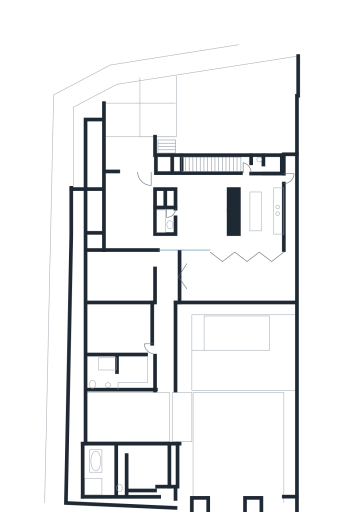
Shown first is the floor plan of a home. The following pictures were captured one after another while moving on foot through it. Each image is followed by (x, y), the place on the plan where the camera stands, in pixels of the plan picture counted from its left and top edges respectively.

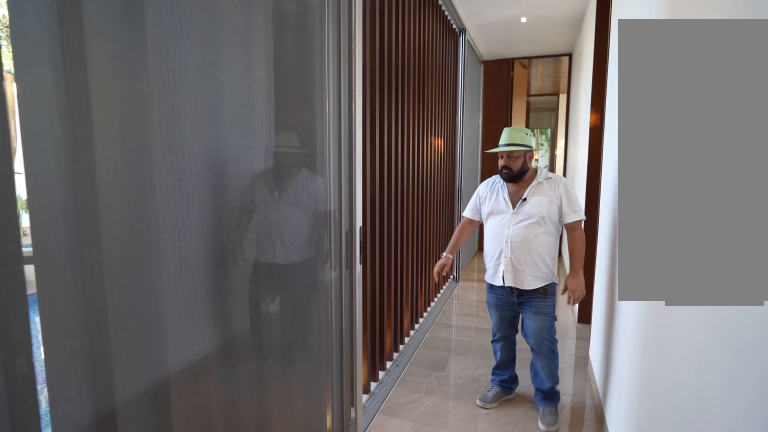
(166, 311)
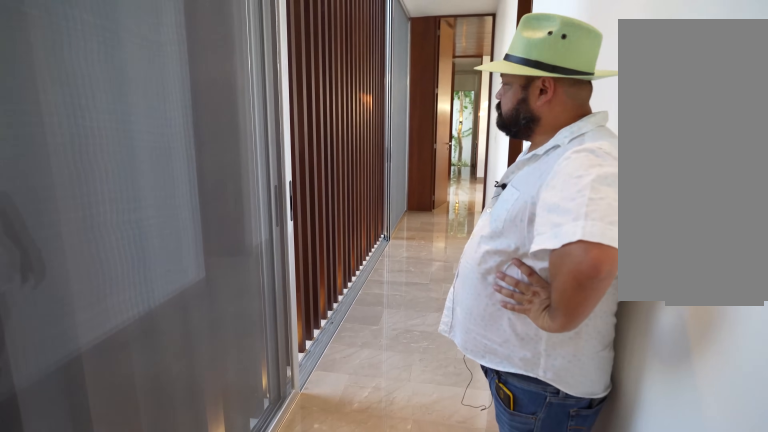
(166, 311)
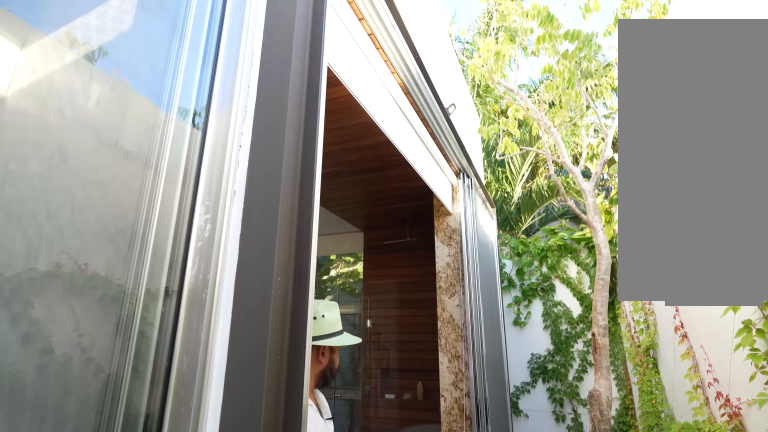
(74, 435)
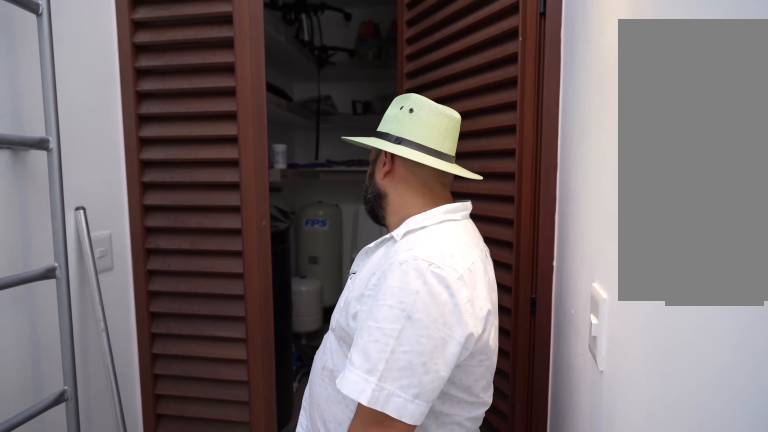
(189, 505)
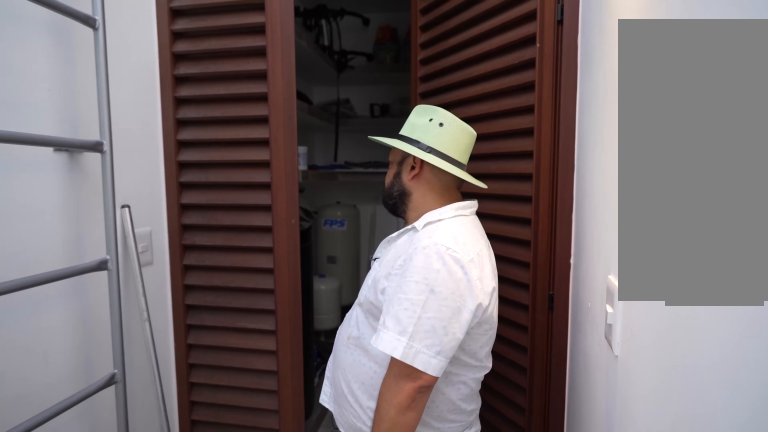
(189, 504)
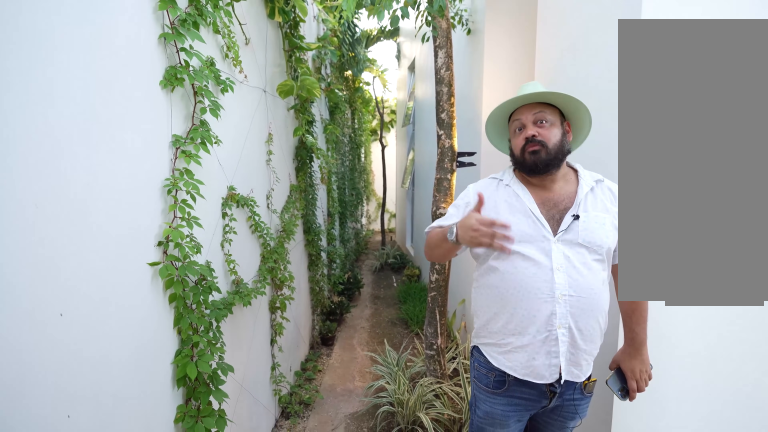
(180, 505)
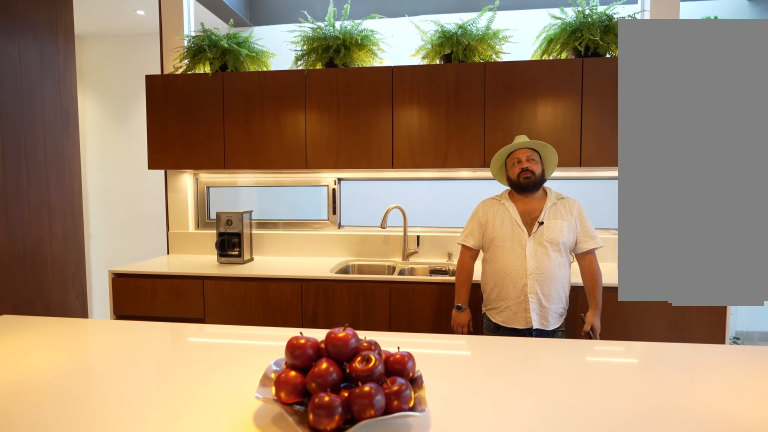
(243, 208)
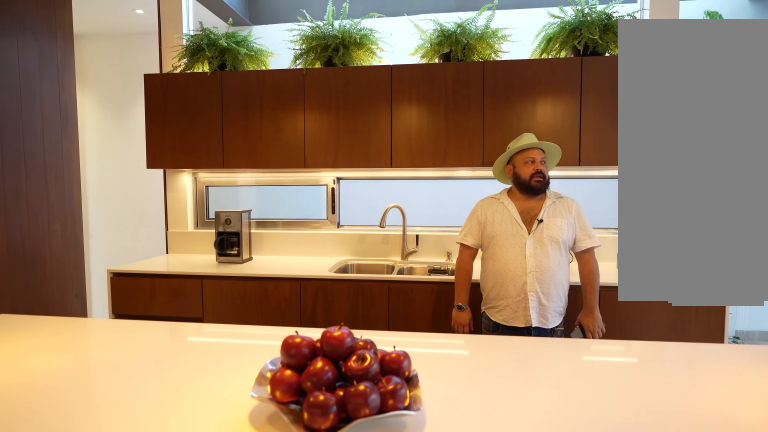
(243, 208)
